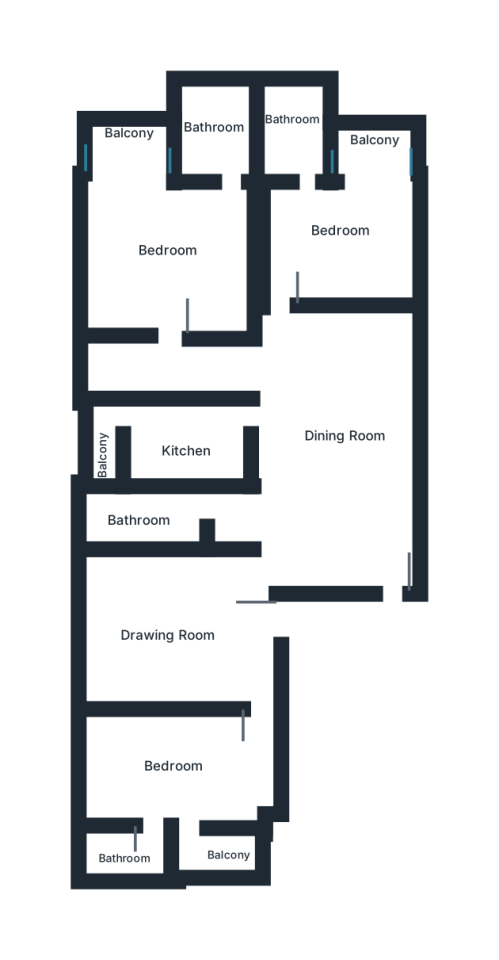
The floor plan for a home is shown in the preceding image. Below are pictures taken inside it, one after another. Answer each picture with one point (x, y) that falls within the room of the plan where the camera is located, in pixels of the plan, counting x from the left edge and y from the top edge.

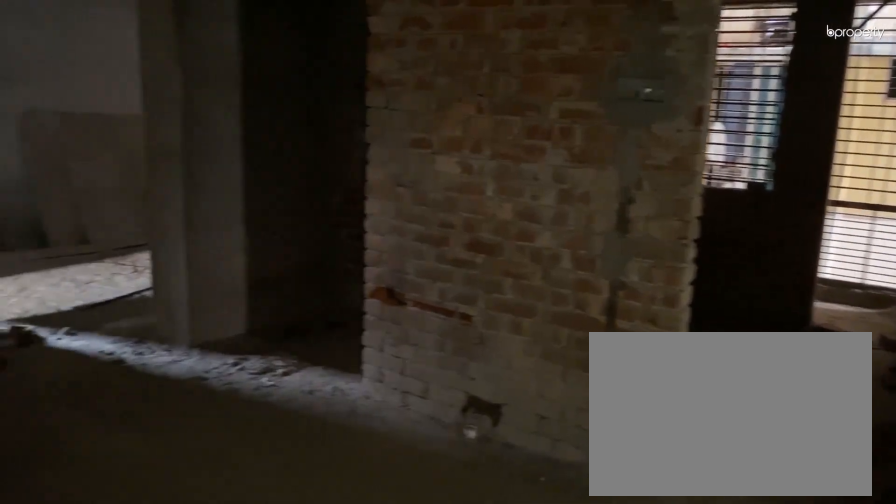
(344, 435)
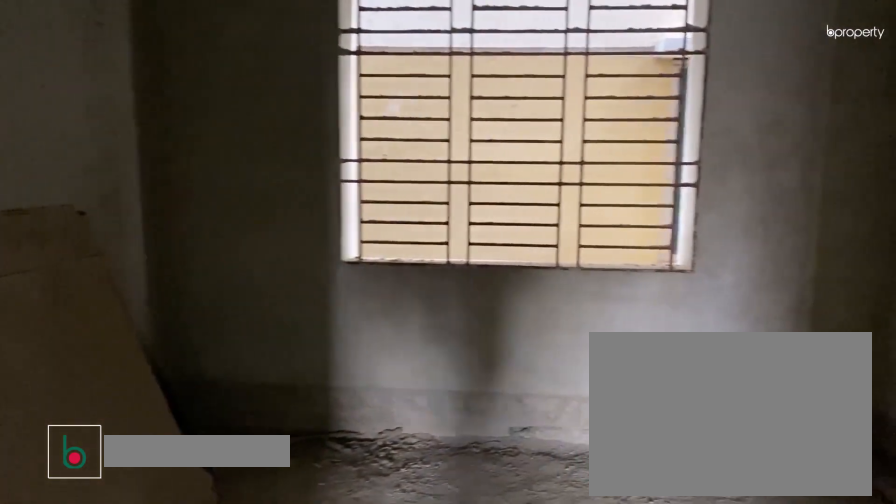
(161, 629)
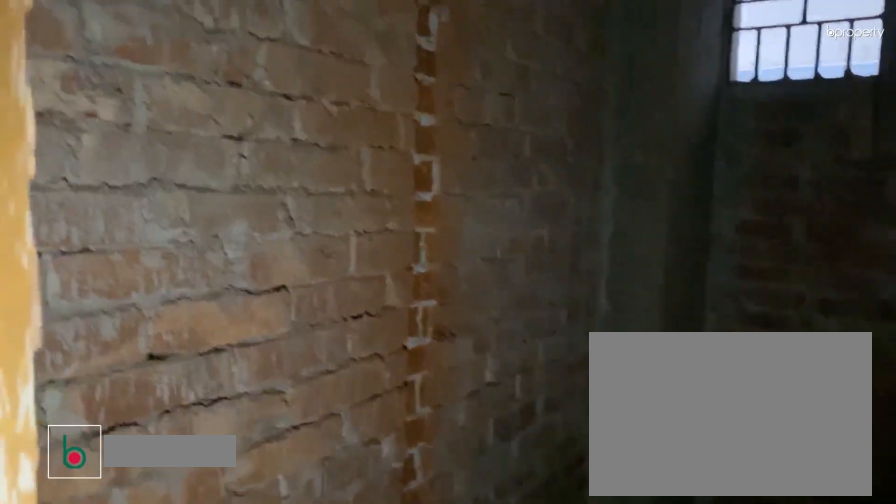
(142, 517)
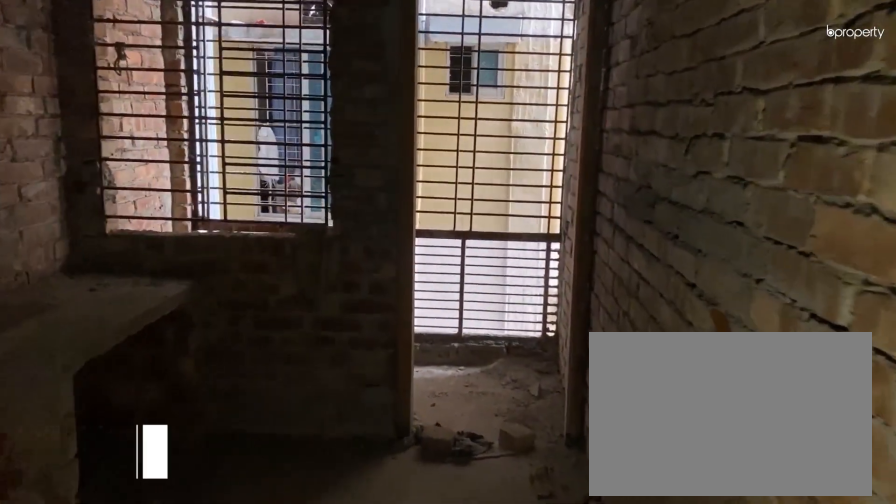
(193, 447)
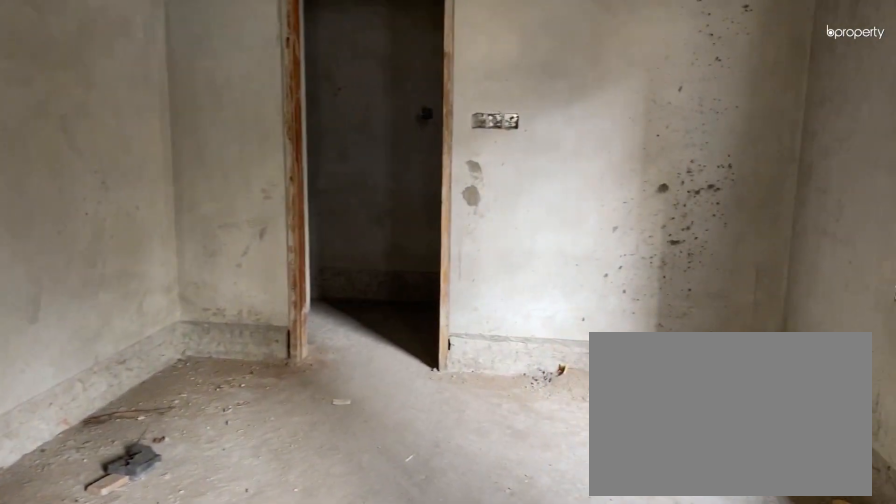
(161, 258)
